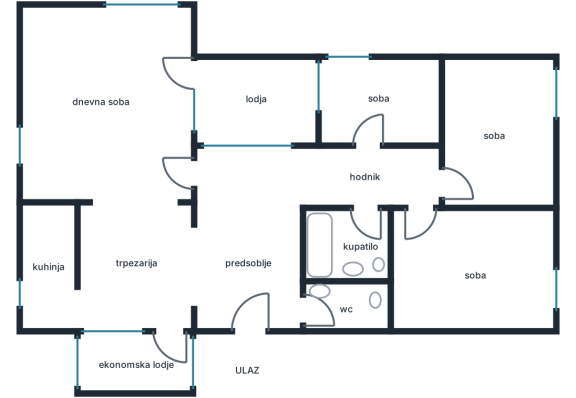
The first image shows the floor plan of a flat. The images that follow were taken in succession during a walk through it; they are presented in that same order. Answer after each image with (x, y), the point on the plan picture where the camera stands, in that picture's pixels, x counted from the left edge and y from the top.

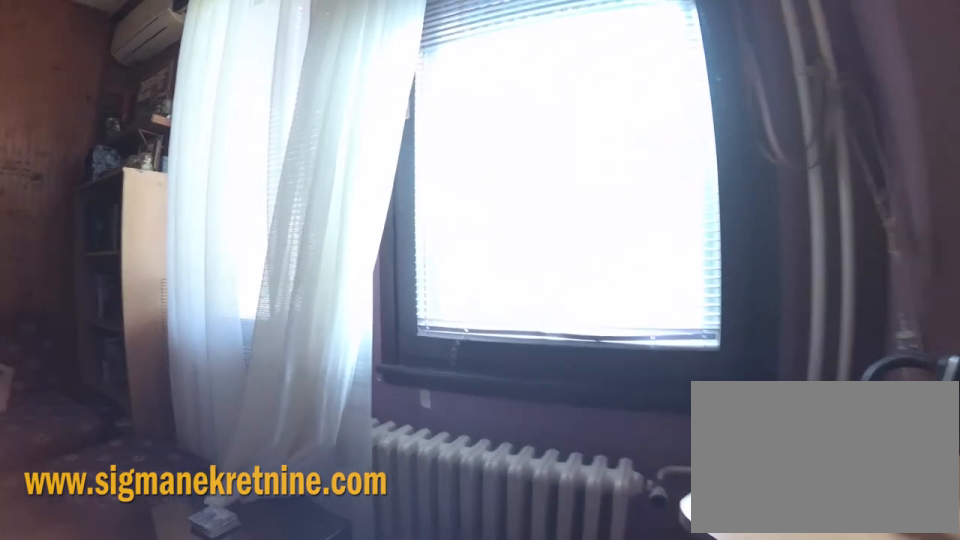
(496, 186)
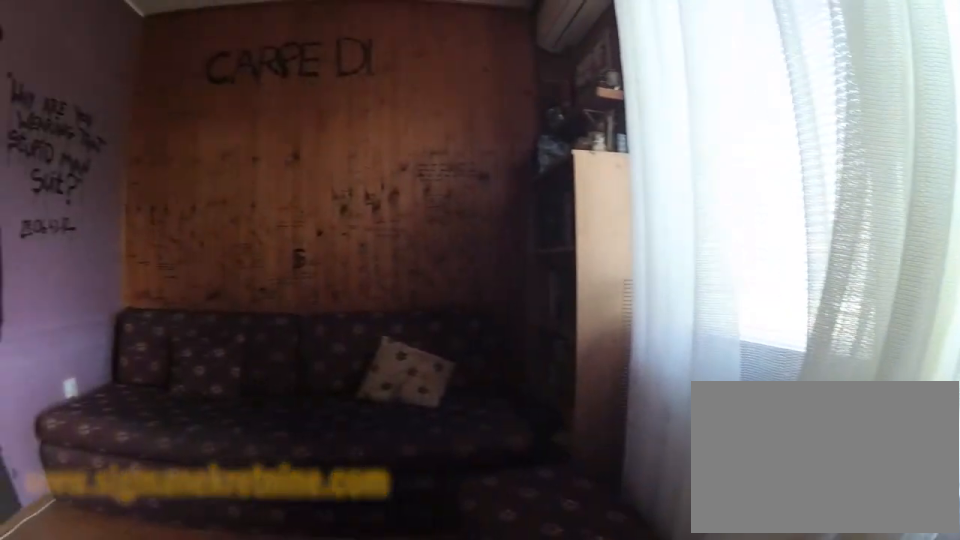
(505, 185)
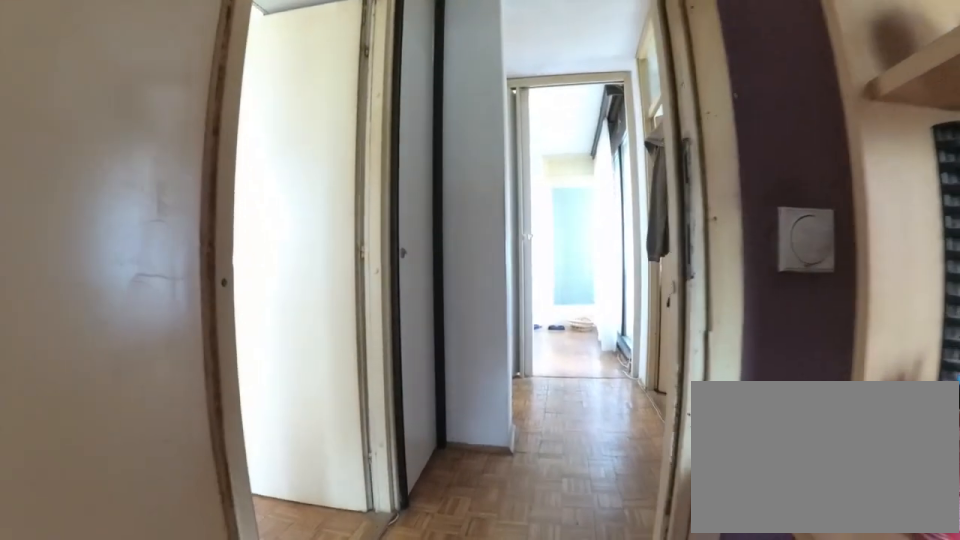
(491, 181)
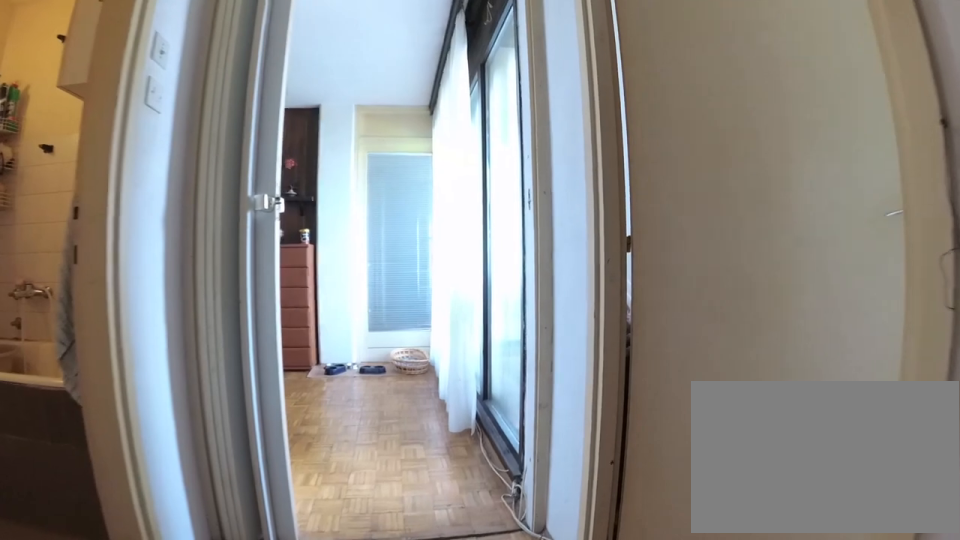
(407, 182)
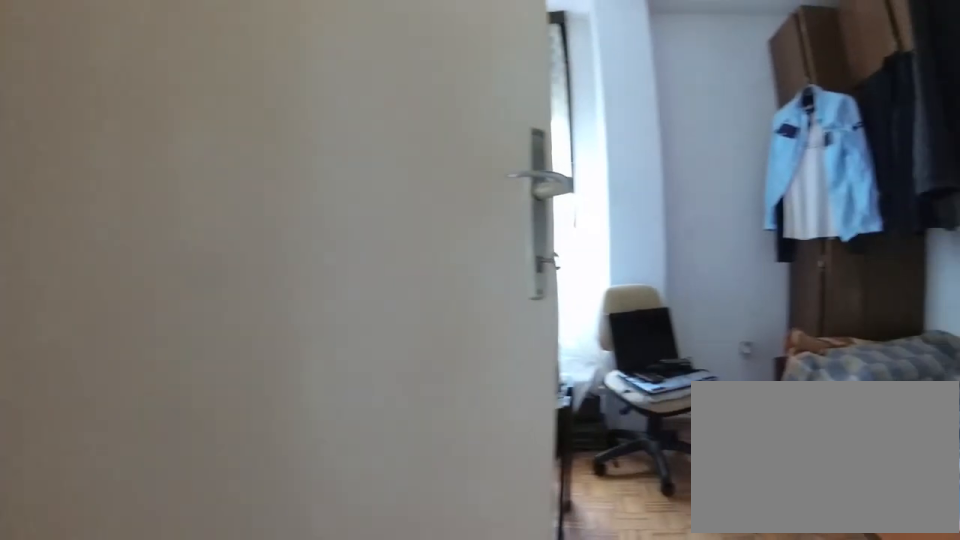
(381, 174)
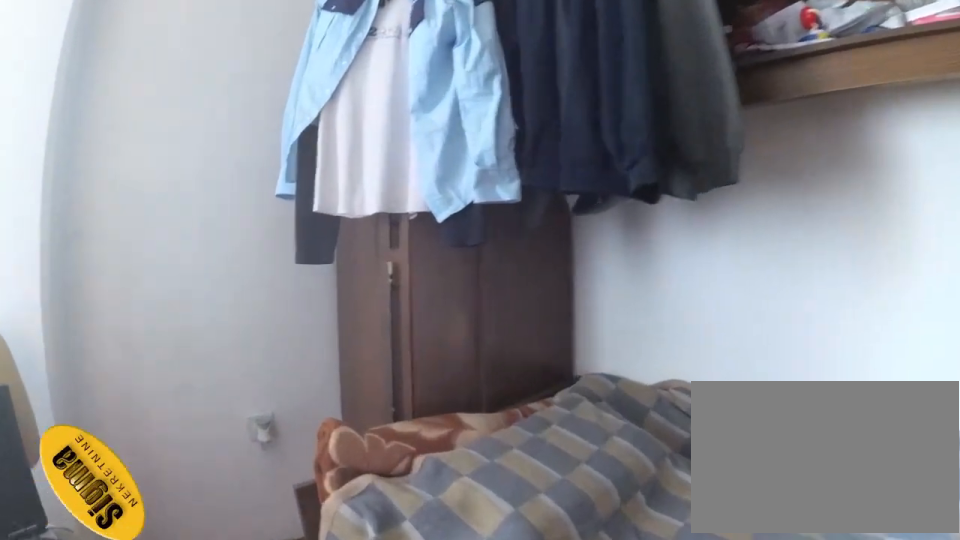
(390, 137)
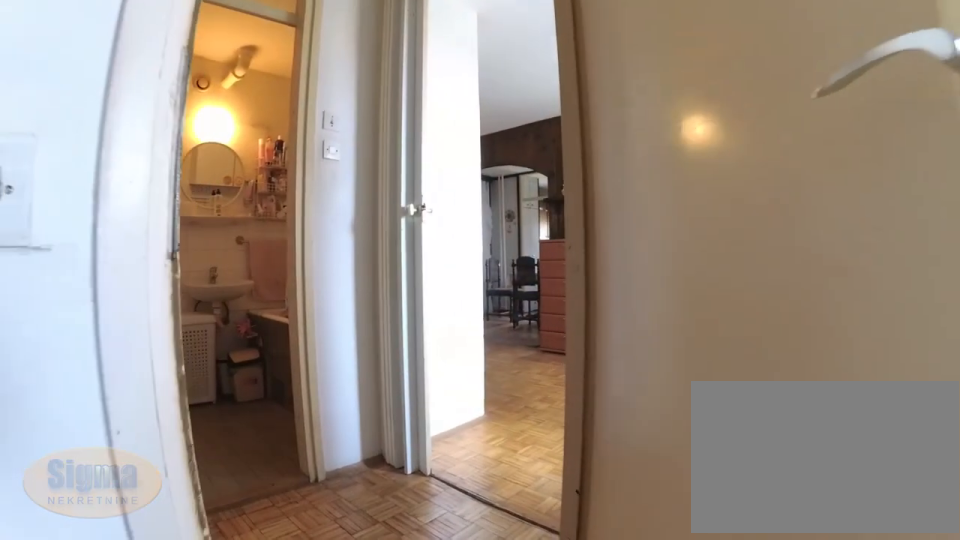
(389, 111)
